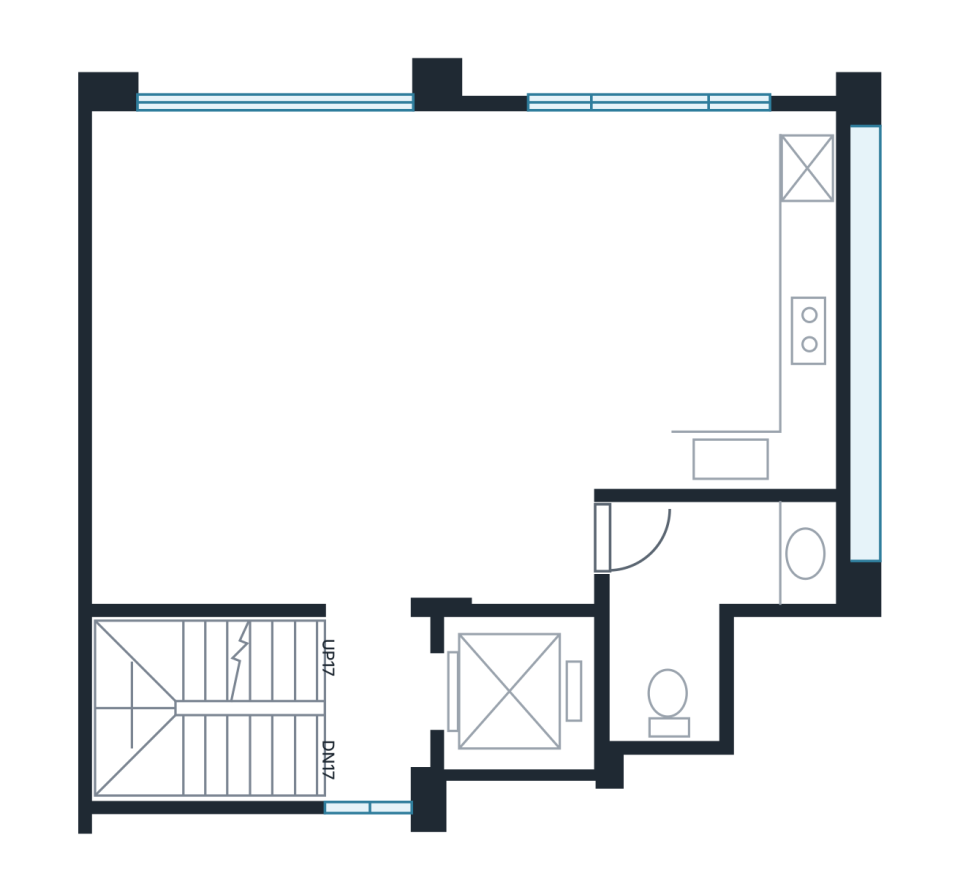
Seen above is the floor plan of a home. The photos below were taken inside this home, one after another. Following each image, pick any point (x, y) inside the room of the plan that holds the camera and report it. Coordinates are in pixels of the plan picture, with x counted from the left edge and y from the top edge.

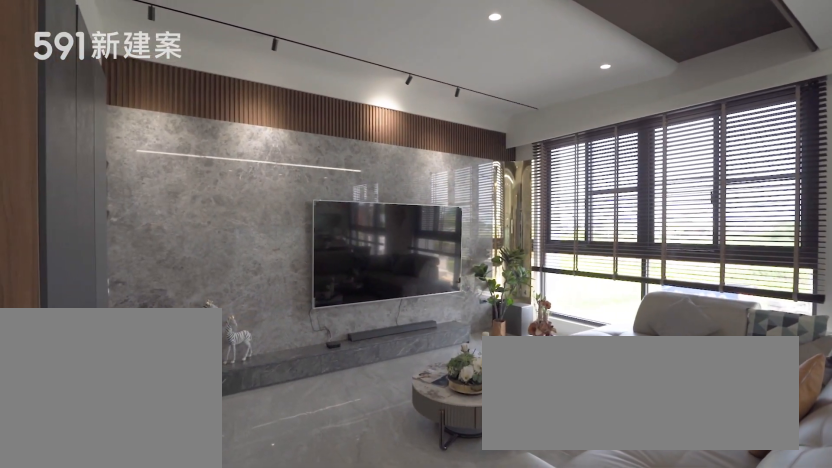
(341, 359)
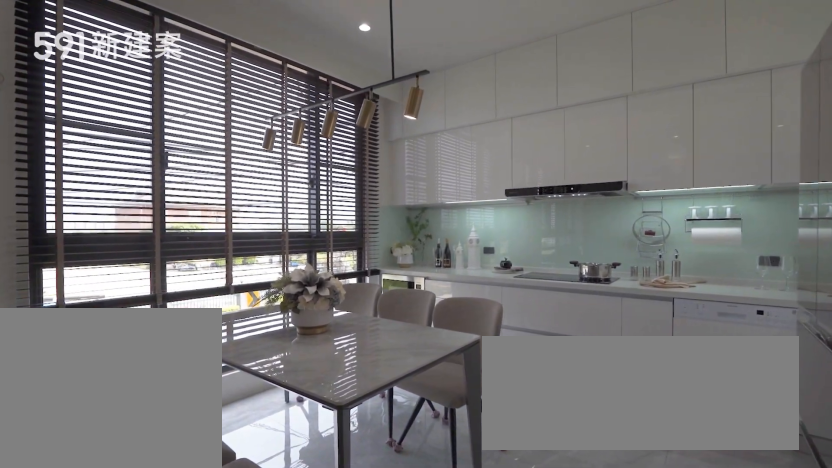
(713, 299)
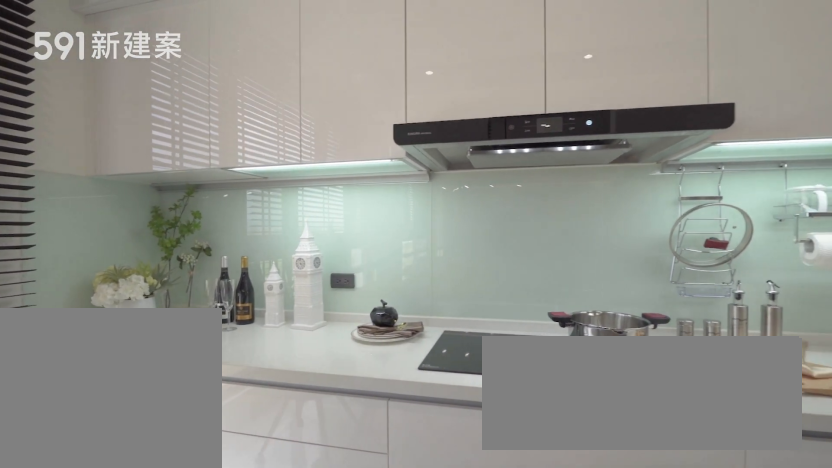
(713, 299)
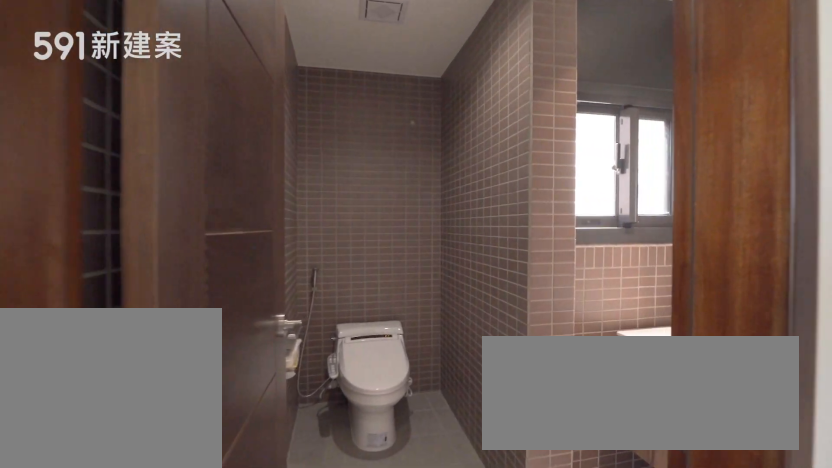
(702, 601)
